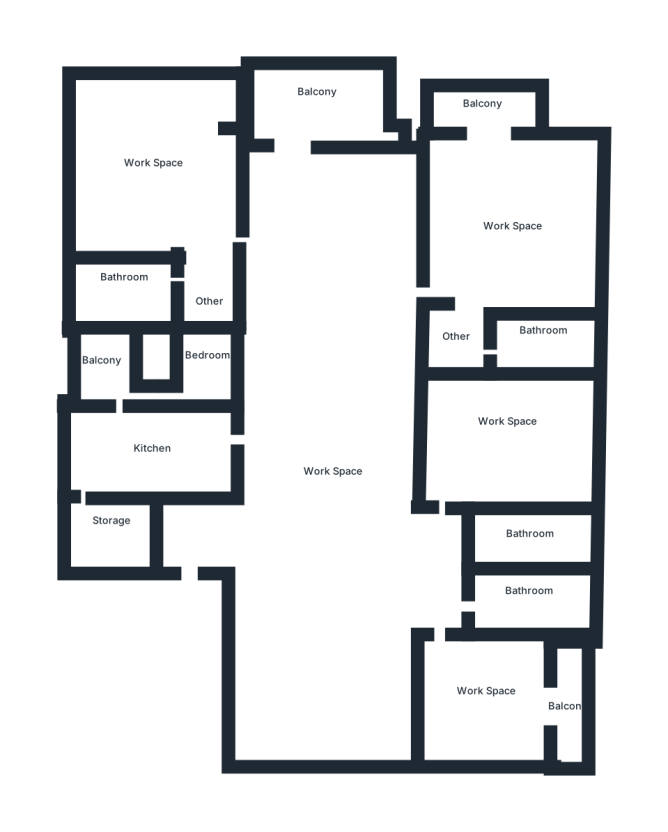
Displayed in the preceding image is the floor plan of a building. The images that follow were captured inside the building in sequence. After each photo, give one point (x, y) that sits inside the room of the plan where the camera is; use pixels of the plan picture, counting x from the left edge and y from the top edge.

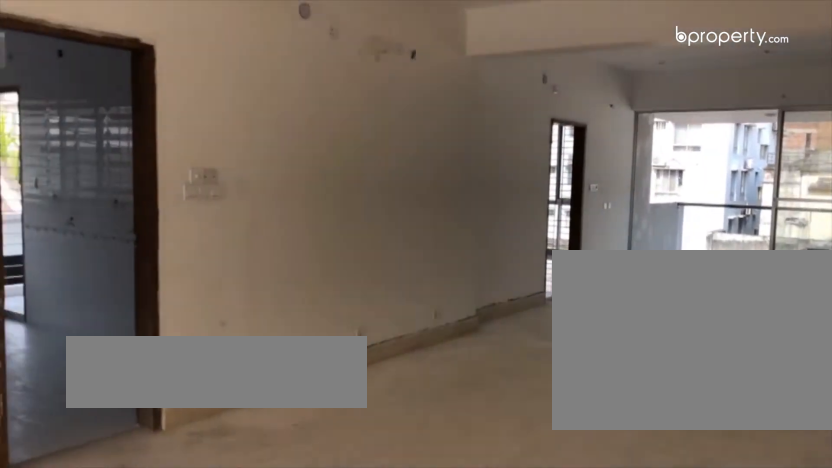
(331, 486)
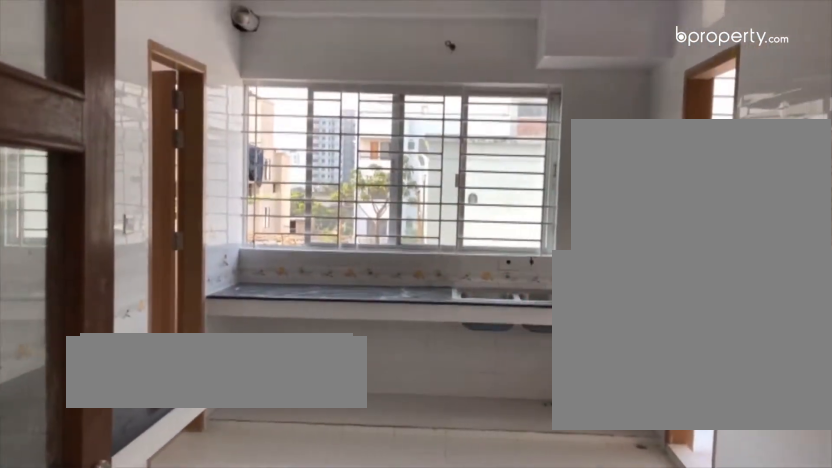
(146, 462)
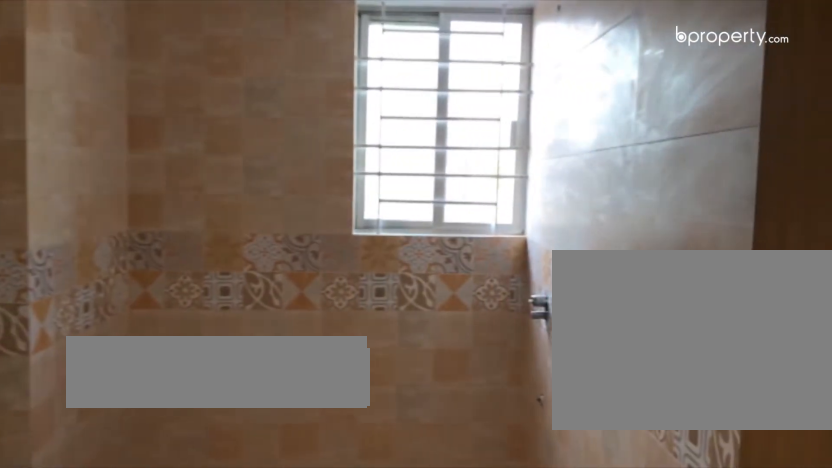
(107, 281)
